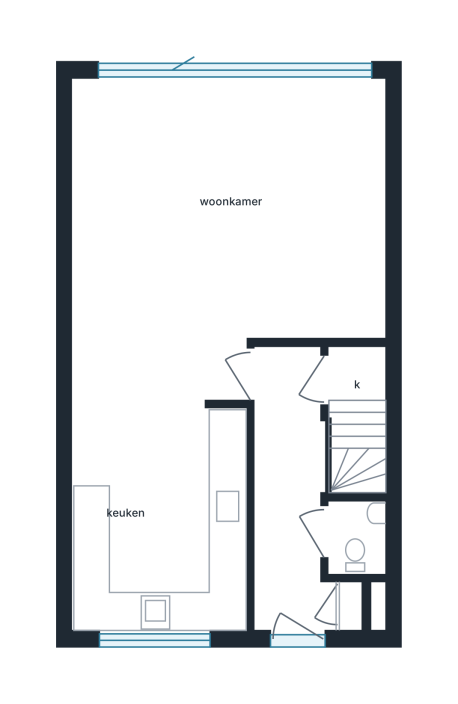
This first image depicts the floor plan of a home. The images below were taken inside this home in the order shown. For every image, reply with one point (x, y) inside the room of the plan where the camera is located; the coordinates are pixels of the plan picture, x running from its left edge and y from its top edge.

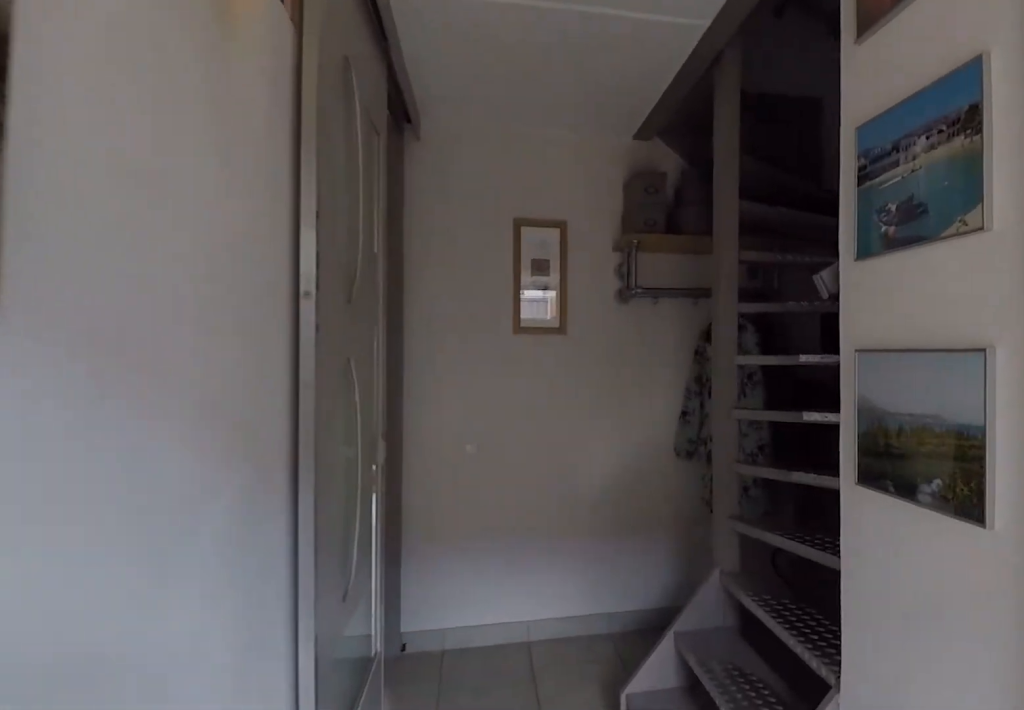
(290, 490)
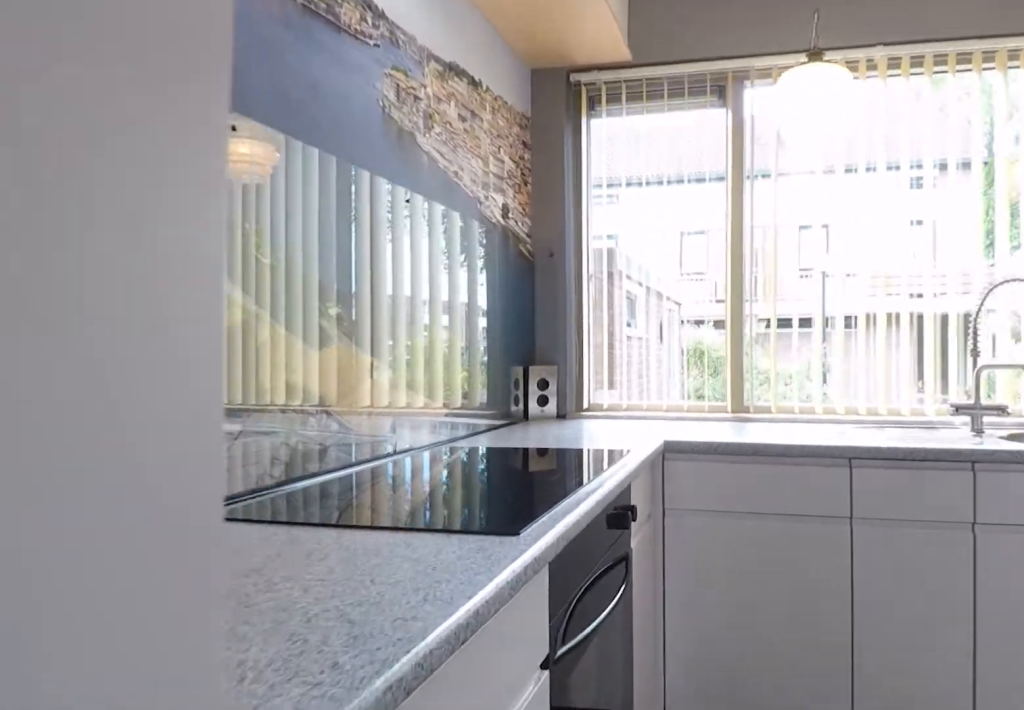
(158, 519)
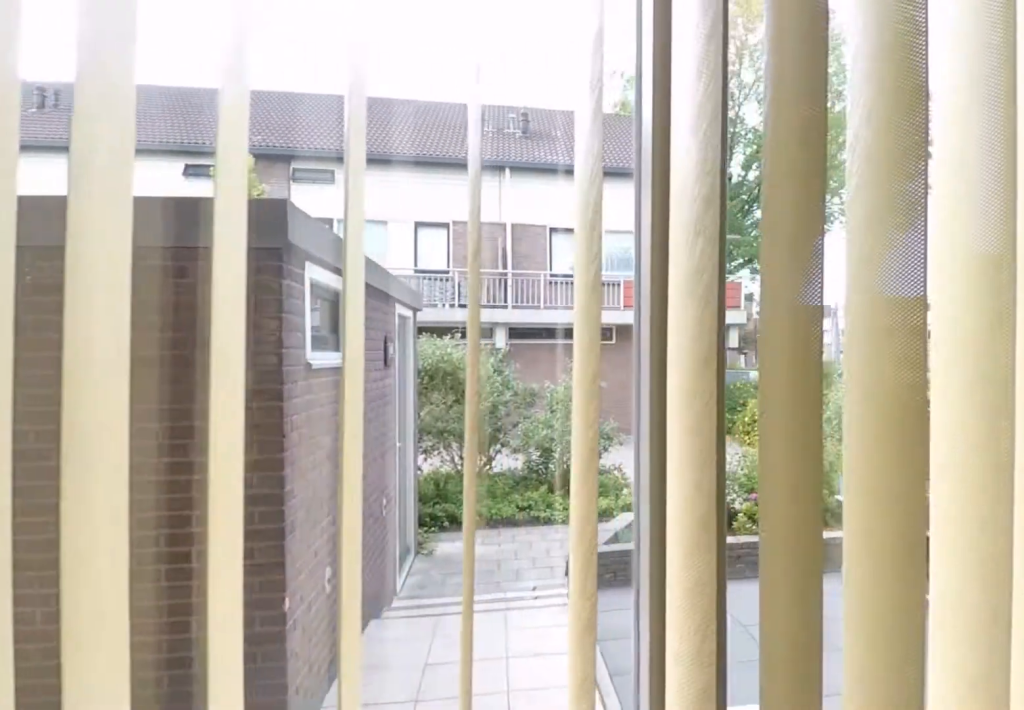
(158, 519)
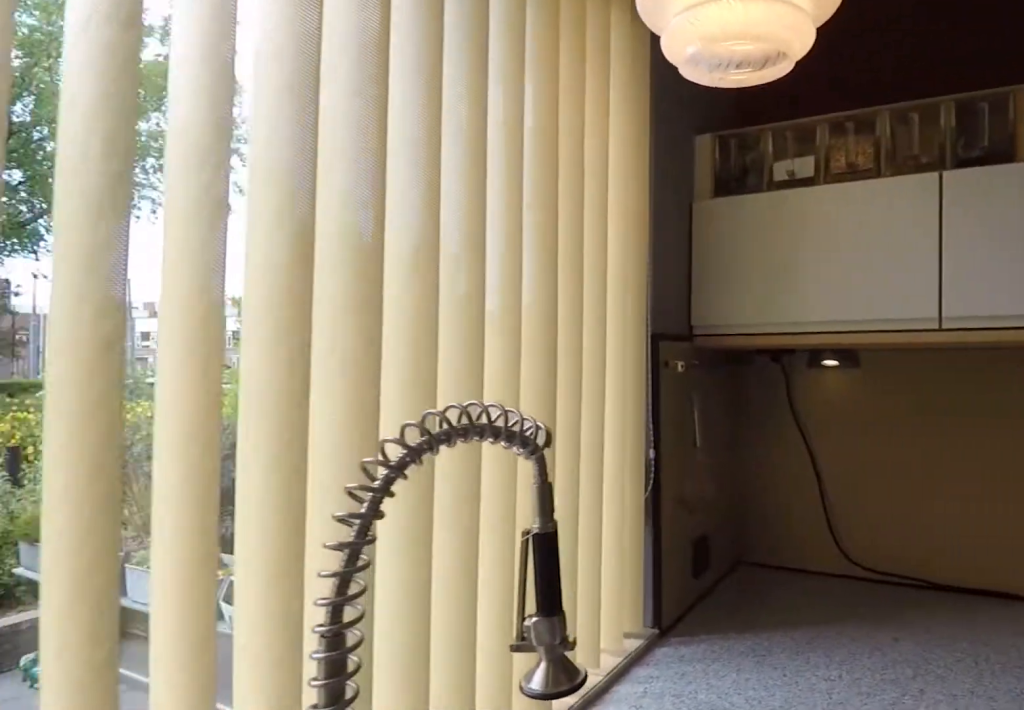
(158, 519)
